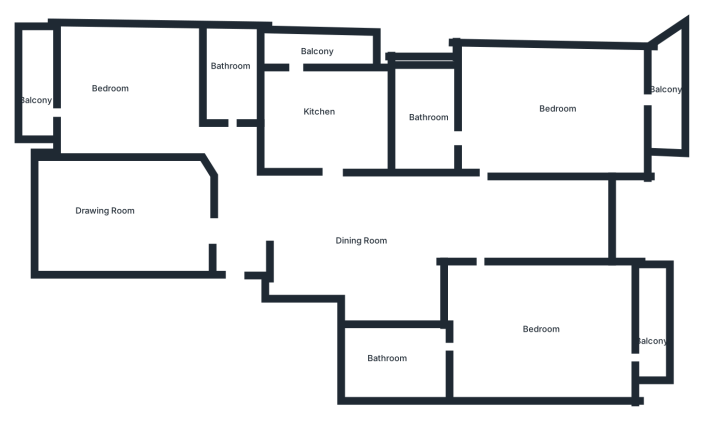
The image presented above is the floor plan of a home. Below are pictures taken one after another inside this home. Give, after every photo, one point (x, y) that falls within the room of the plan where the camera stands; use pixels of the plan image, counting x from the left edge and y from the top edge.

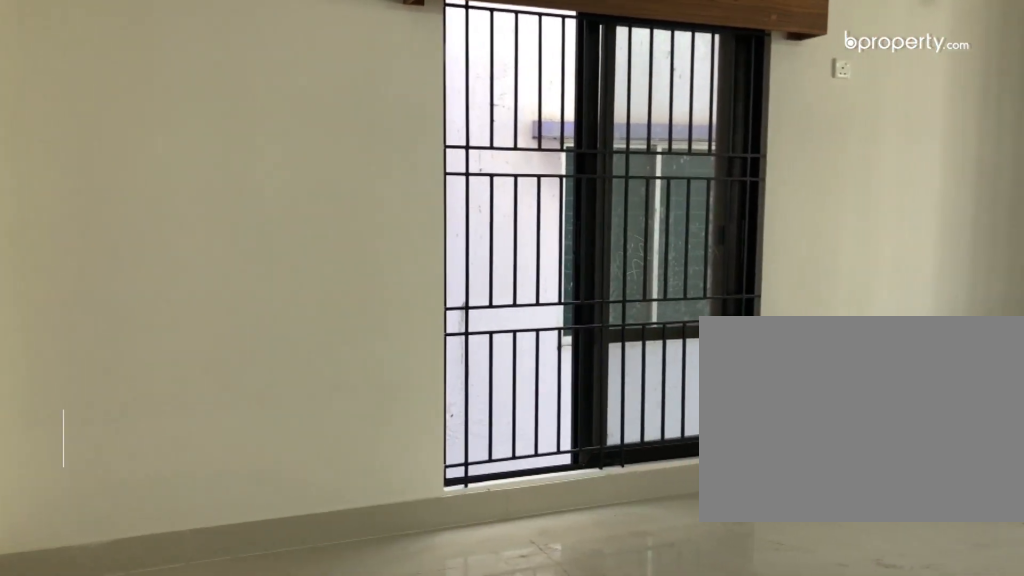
(545, 109)
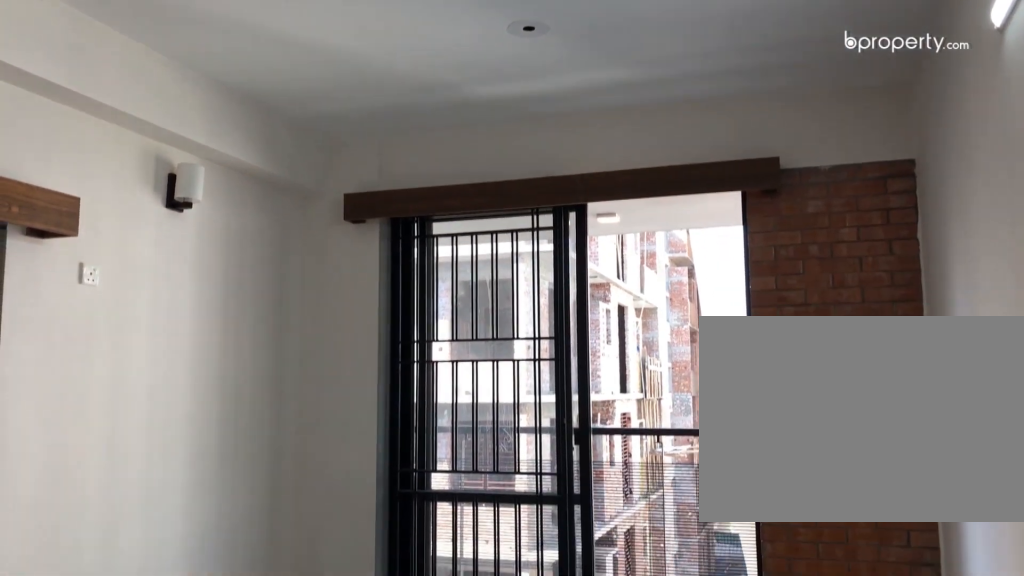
(539, 109)
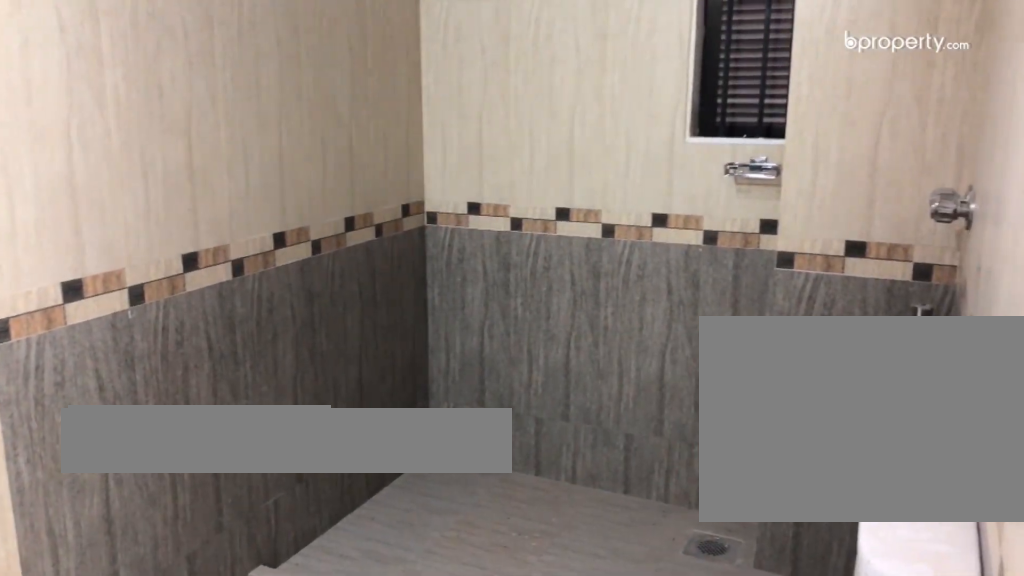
(427, 128)
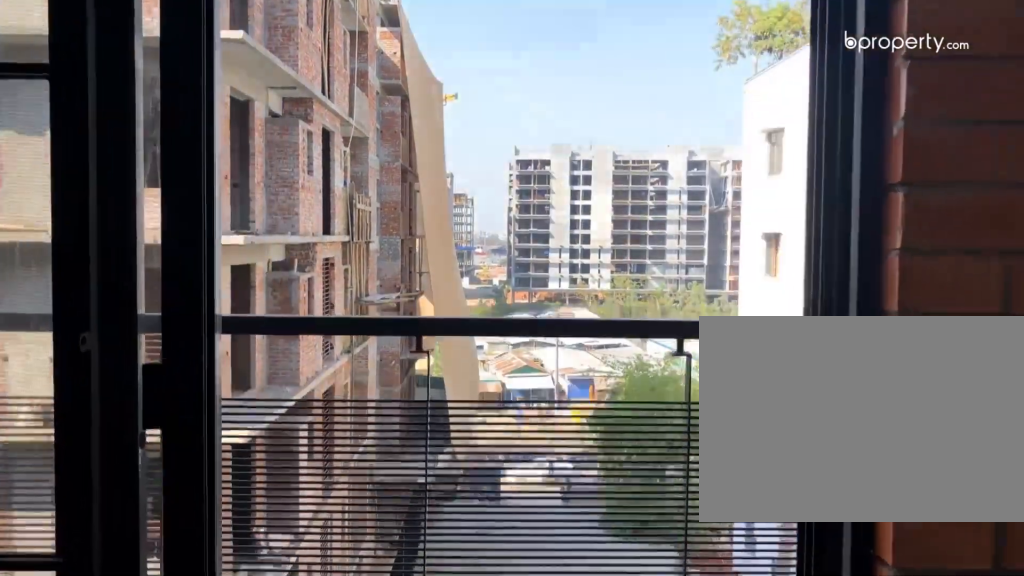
(665, 101)
